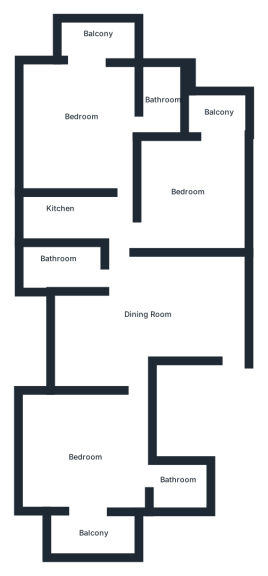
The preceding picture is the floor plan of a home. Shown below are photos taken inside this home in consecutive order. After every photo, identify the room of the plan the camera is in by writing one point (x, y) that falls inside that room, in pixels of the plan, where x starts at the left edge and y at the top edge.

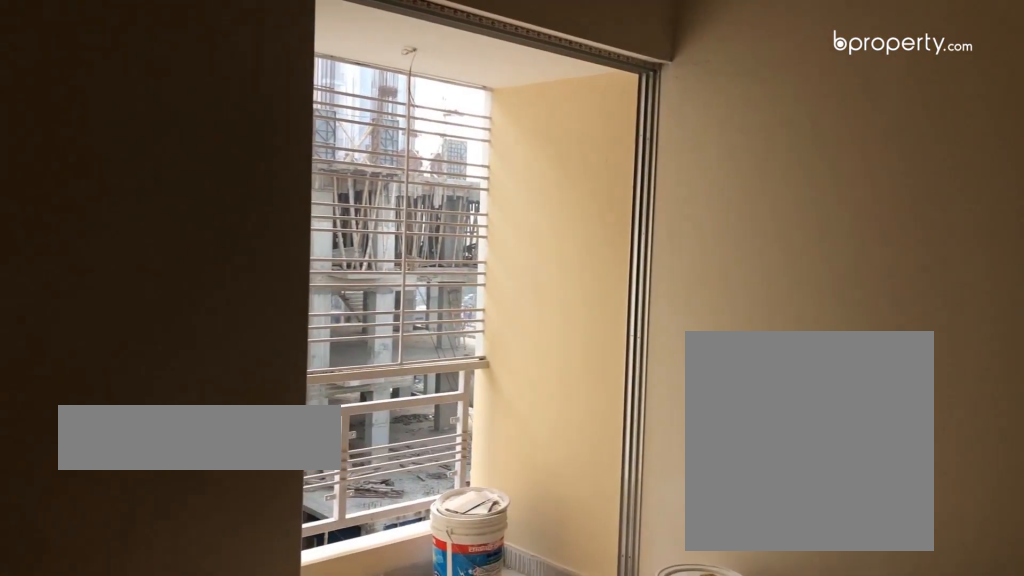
(188, 194)
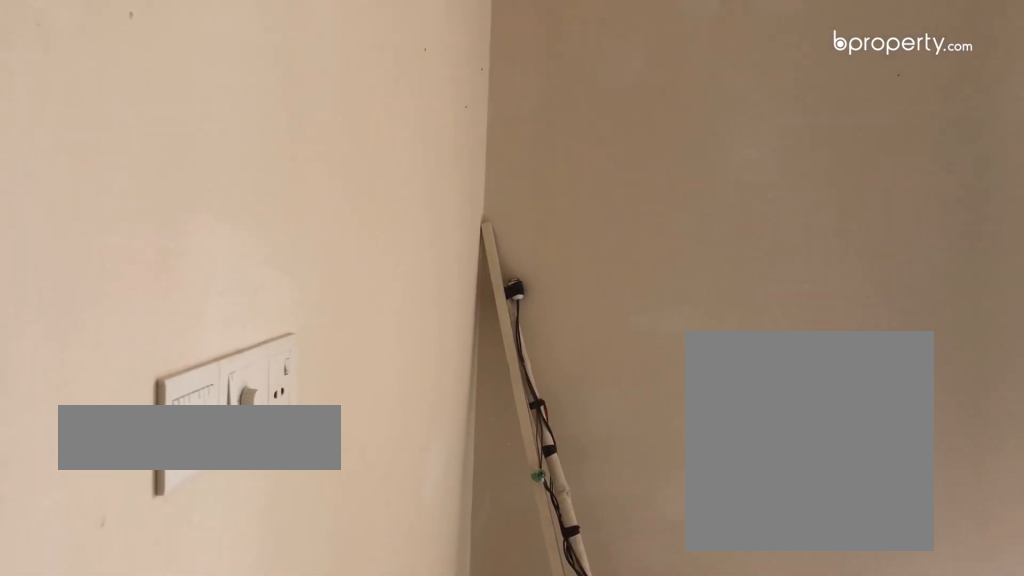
(188, 194)
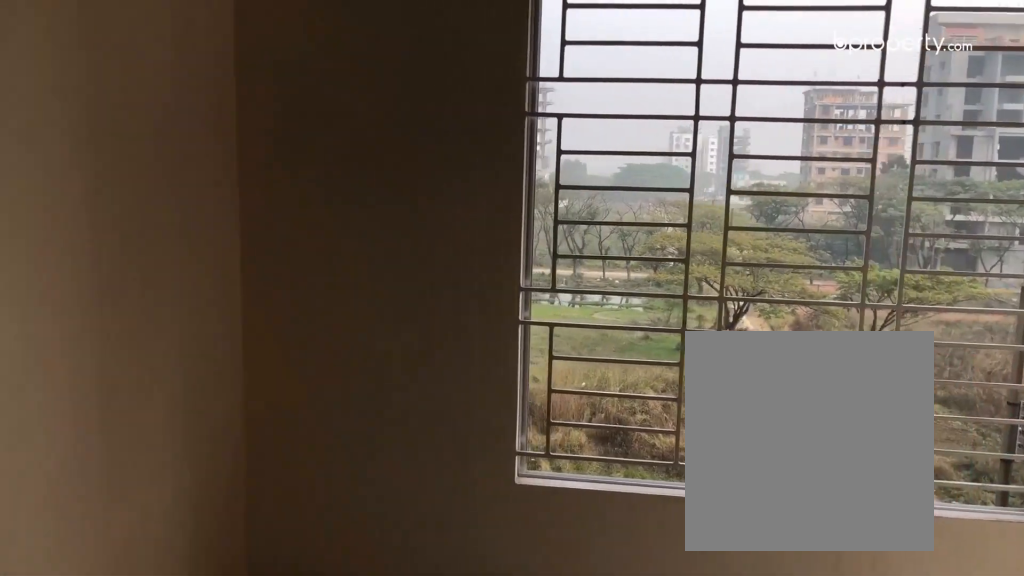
(82, 125)
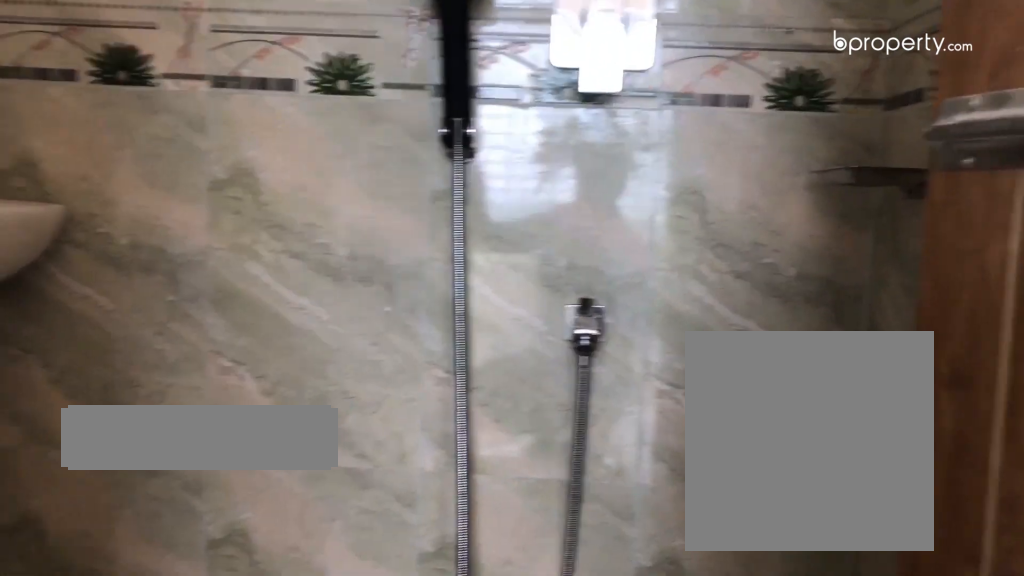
(159, 99)
